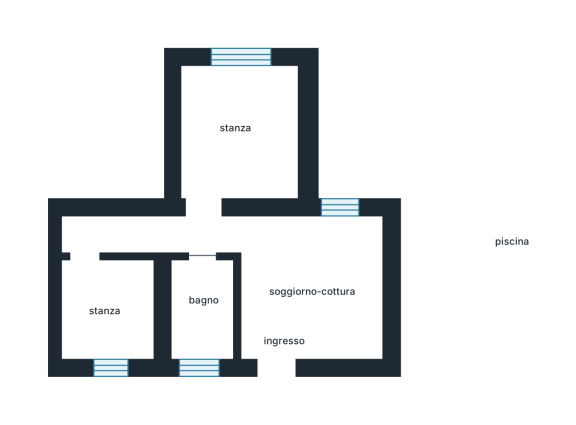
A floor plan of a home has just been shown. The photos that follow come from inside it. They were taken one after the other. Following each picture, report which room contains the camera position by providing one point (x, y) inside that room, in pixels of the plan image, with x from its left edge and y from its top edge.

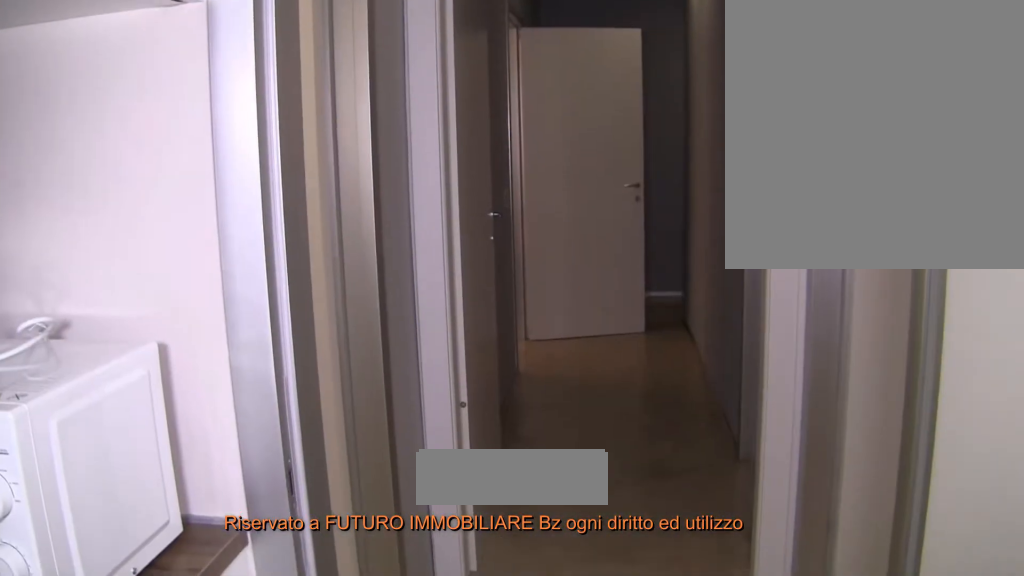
(167, 234)
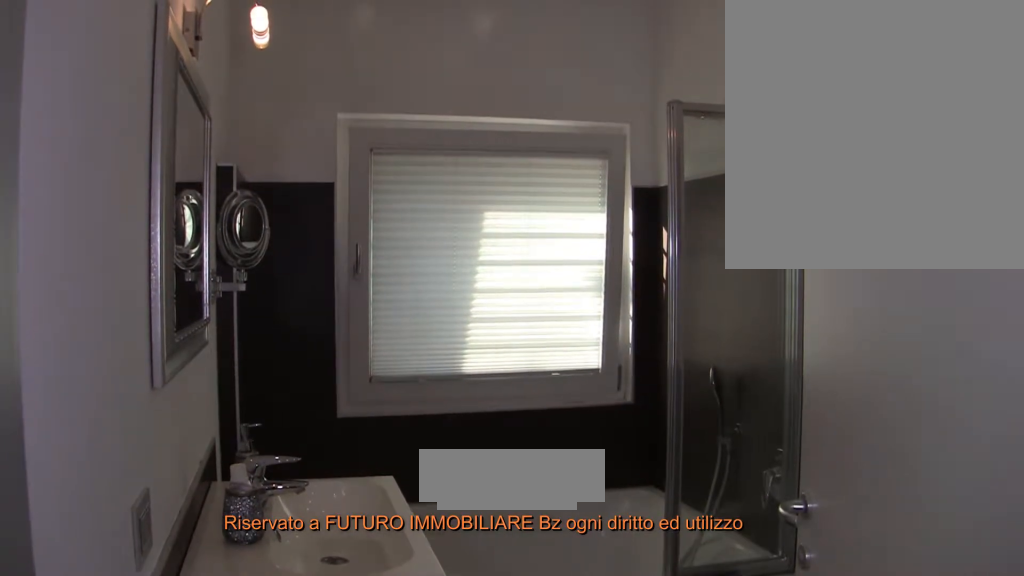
(201, 308)
